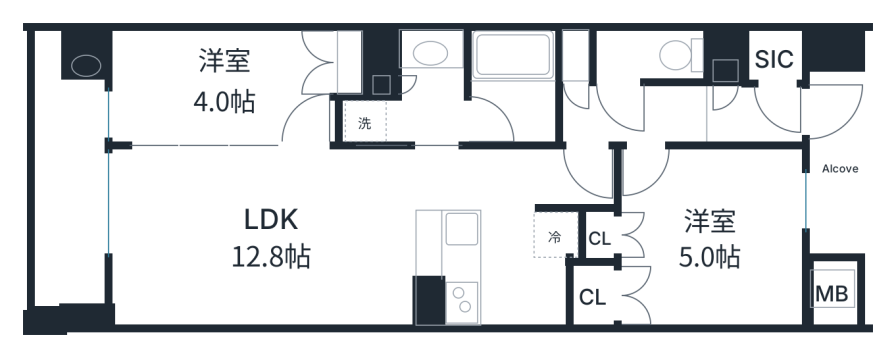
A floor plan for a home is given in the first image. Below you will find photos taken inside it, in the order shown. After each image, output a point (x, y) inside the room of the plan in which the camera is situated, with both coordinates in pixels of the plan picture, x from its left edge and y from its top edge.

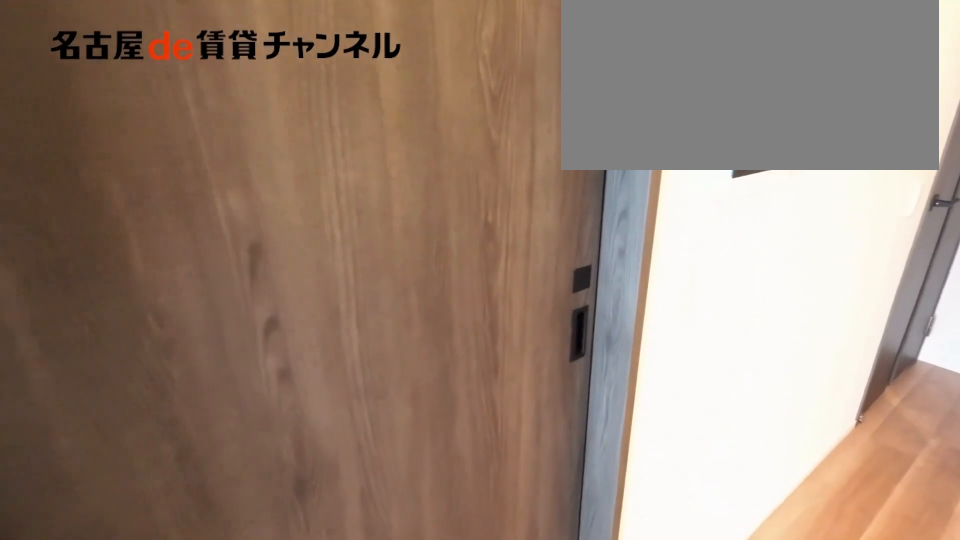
(258, 234)
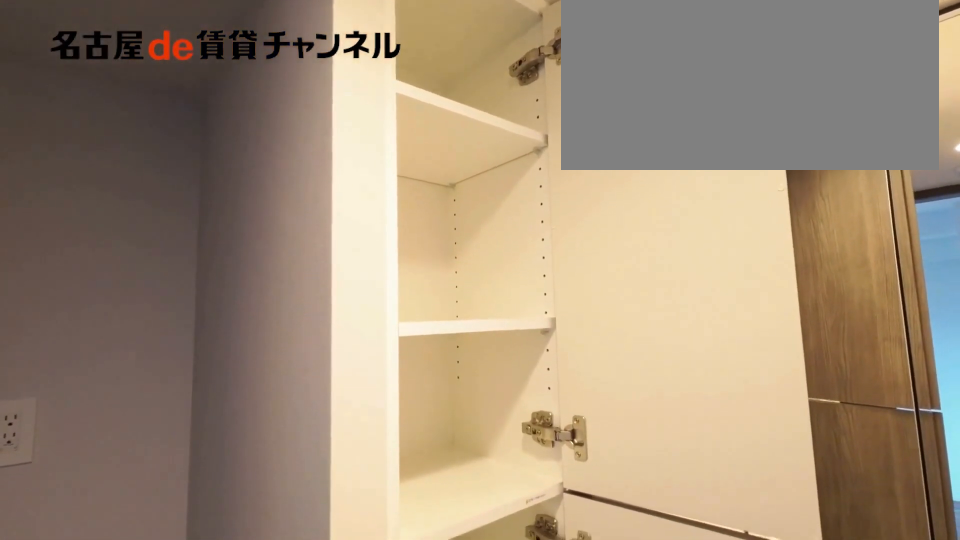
(406, 94)
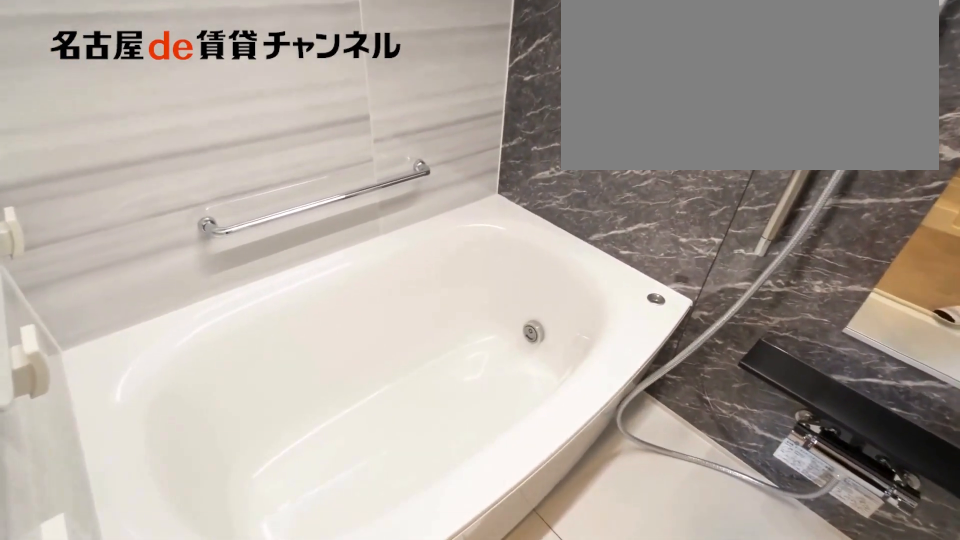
(511, 89)
